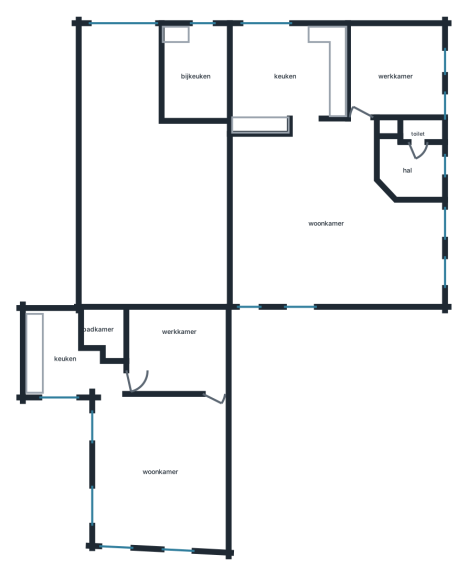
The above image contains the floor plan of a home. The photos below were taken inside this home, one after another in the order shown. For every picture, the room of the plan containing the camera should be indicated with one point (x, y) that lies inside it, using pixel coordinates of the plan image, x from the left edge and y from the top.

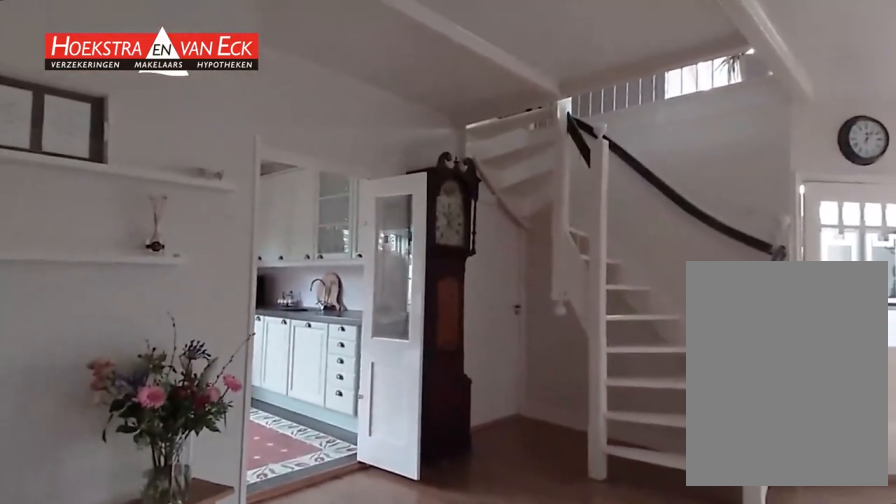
(339, 217)
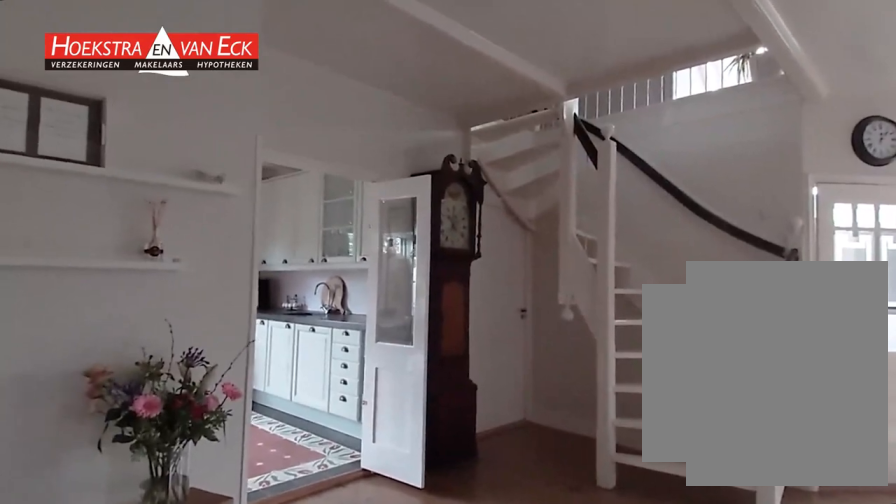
(339, 217)
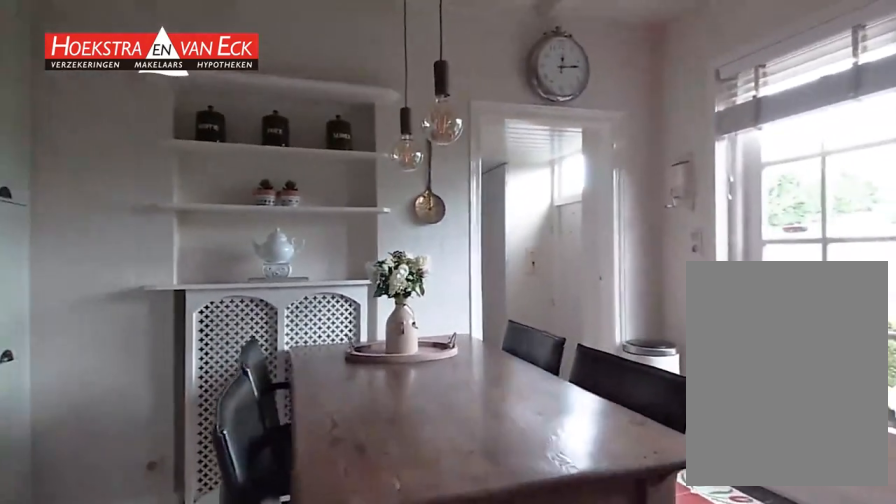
(288, 79)
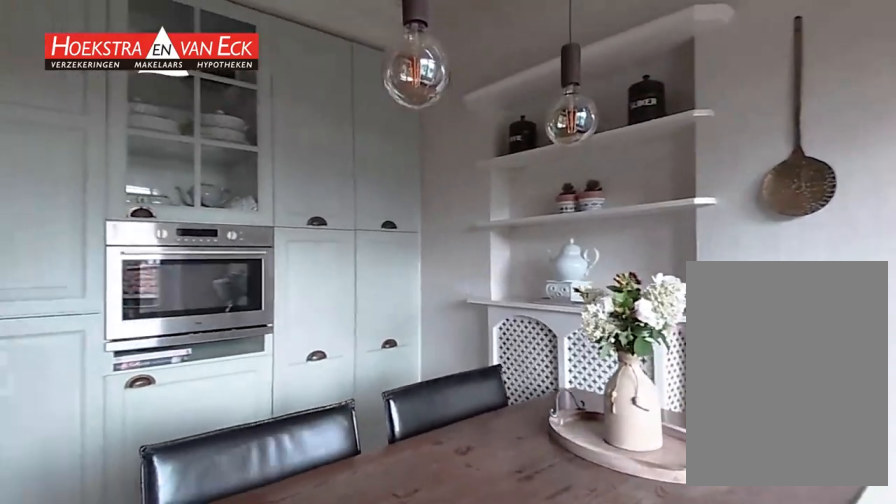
(288, 79)
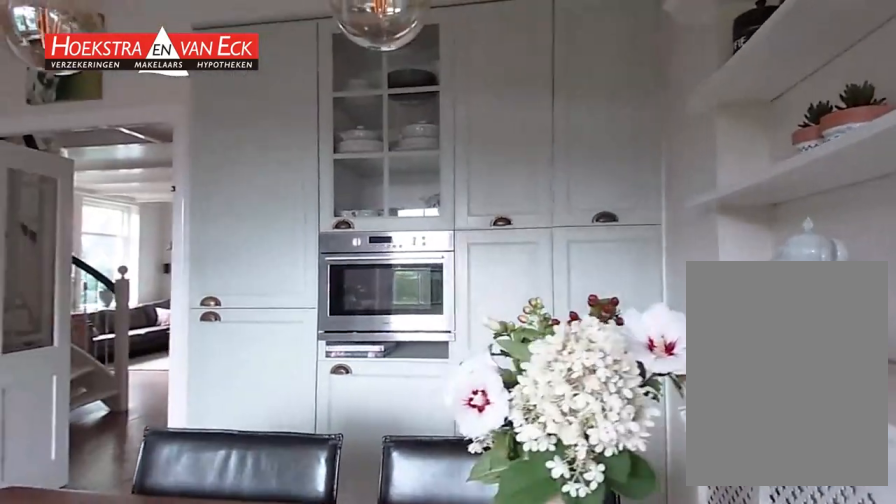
(288, 79)
